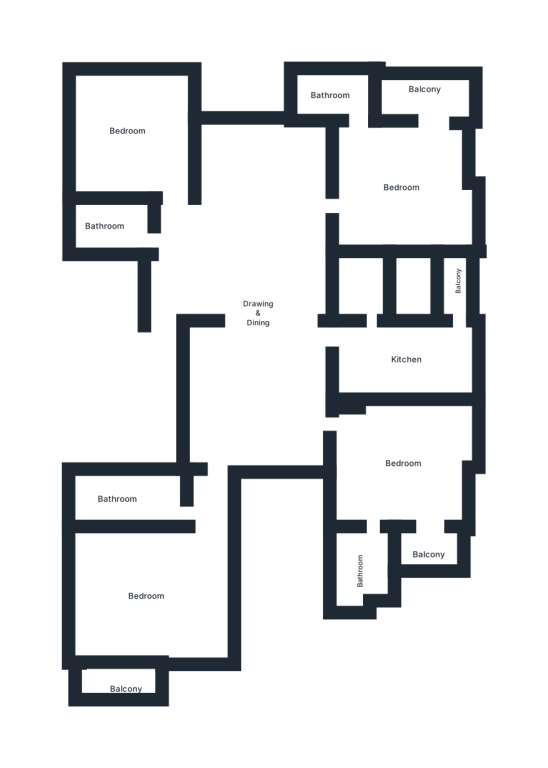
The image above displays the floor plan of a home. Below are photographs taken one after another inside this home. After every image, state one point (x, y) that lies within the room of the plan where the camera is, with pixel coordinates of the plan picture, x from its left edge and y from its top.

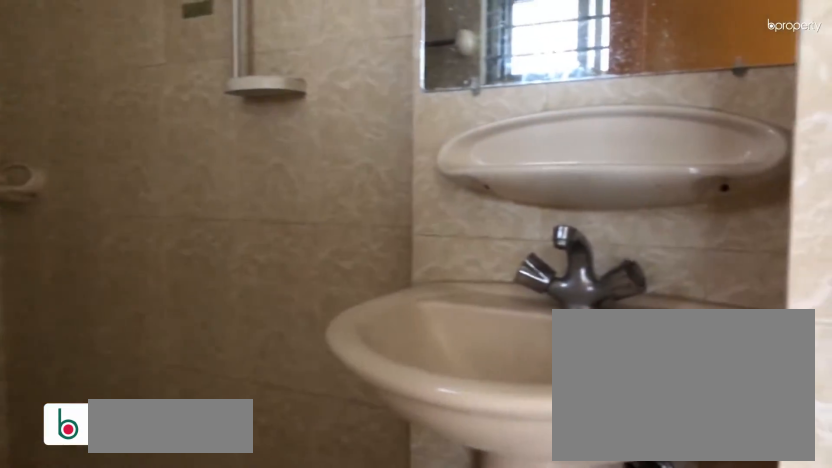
(360, 566)
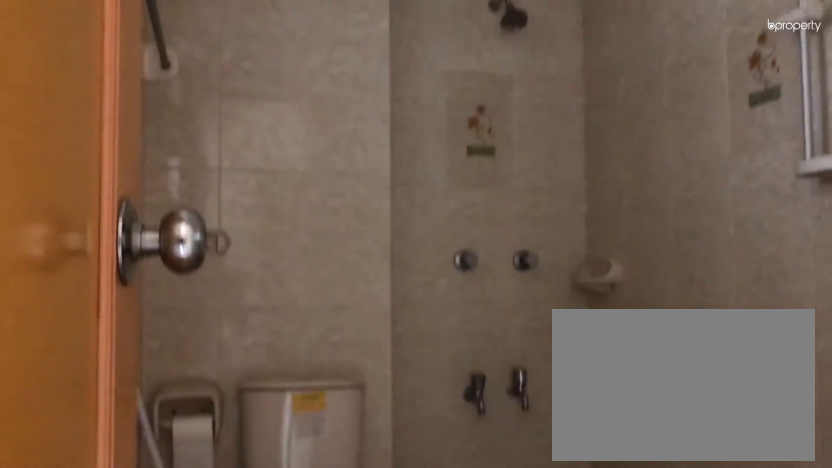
(360, 566)
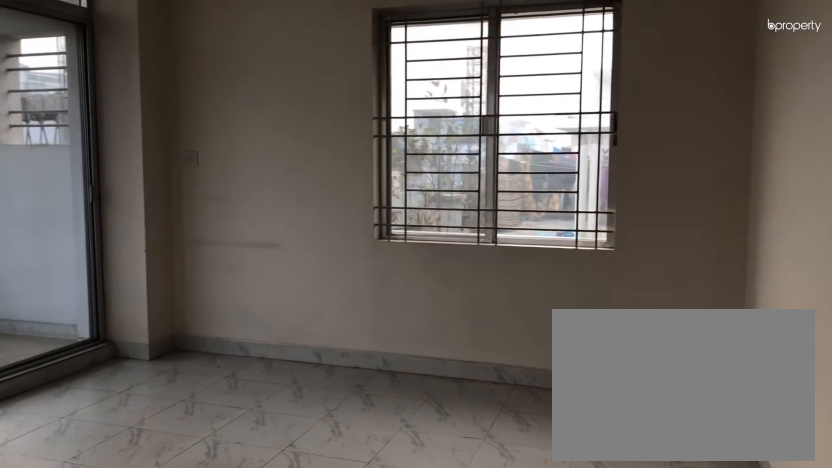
(141, 587)
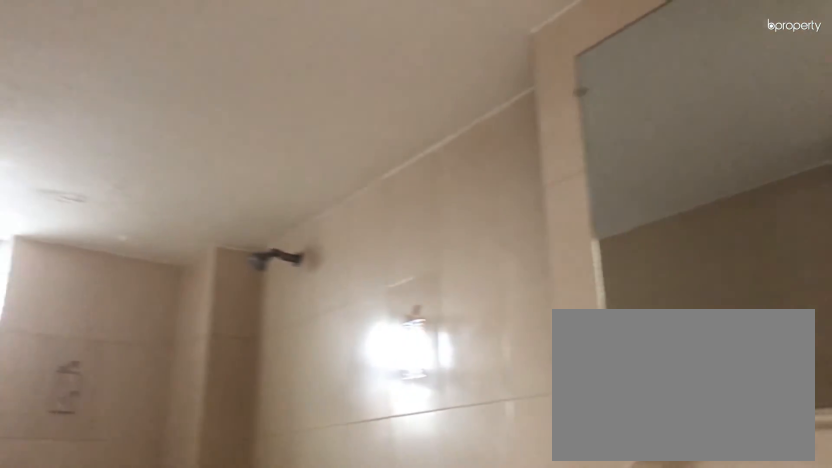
(118, 497)
